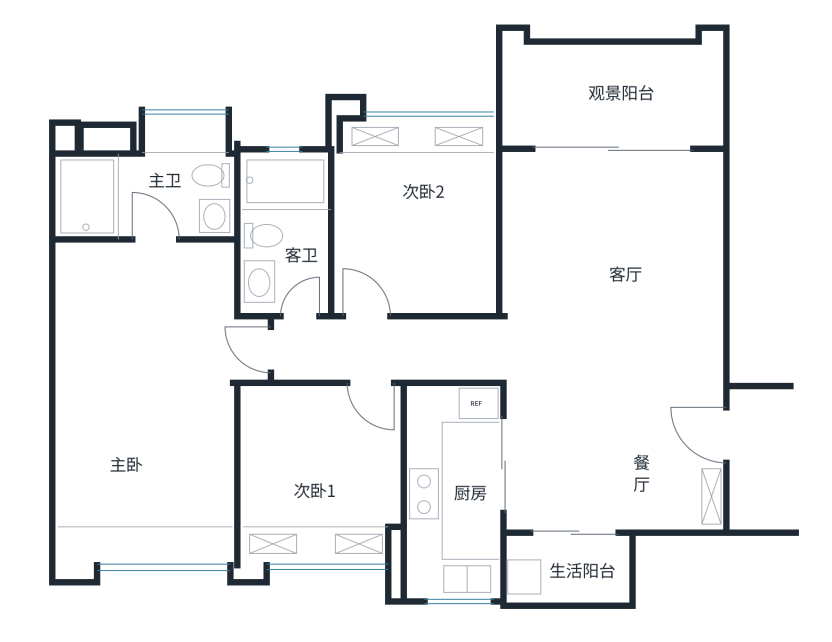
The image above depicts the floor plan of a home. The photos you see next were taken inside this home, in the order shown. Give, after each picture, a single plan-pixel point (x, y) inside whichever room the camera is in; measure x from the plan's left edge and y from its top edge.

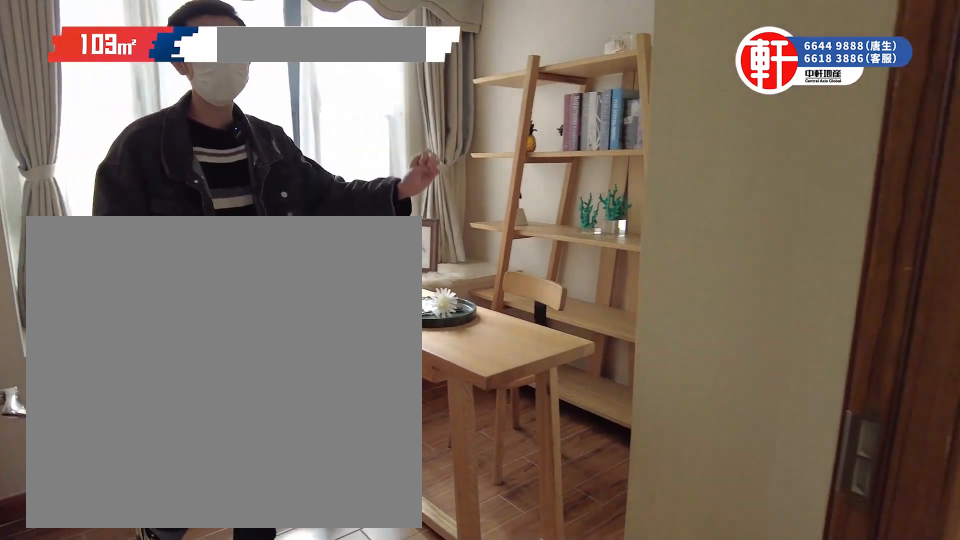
(323, 483)
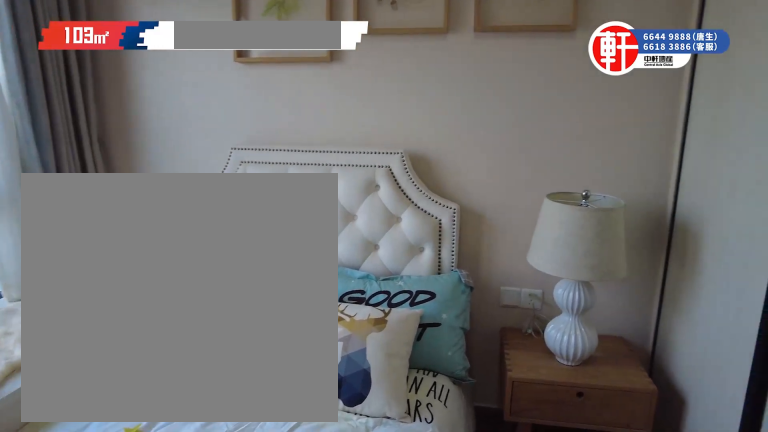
(411, 261)
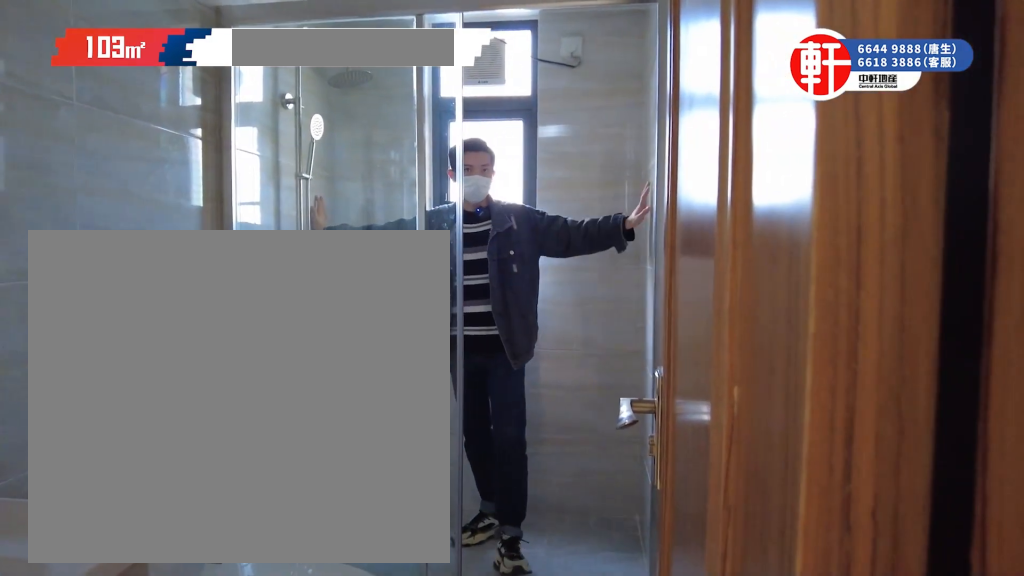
(285, 269)
